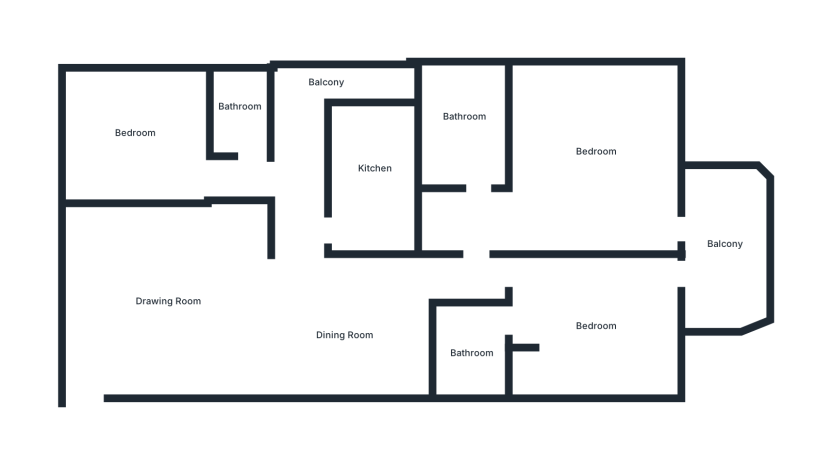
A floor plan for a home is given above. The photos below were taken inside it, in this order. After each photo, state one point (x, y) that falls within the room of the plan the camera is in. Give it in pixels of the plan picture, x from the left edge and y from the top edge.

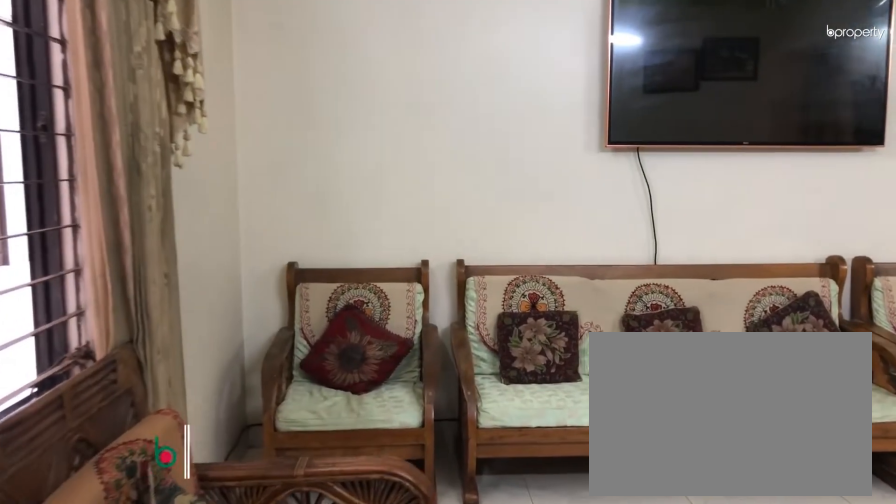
(124, 299)
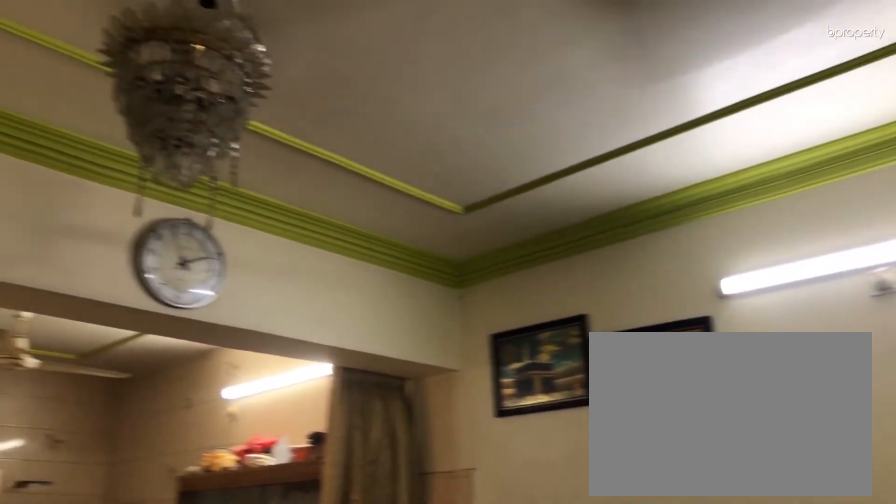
(170, 297)
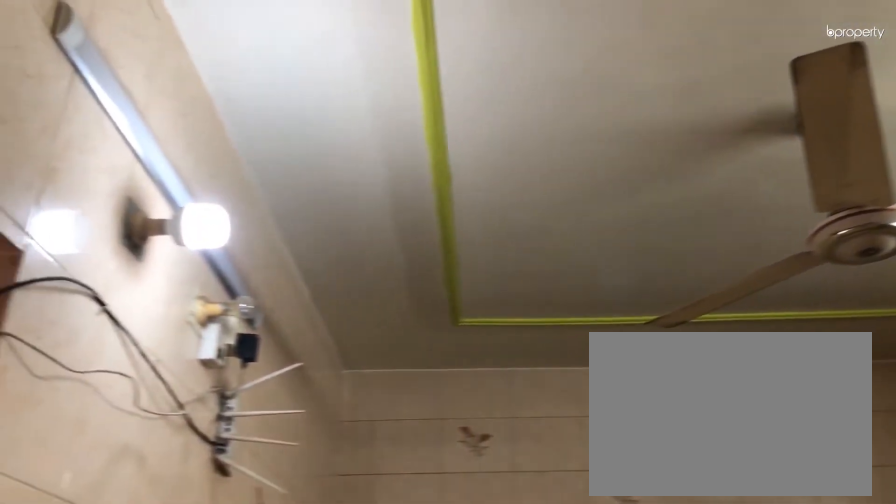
(349, 331)
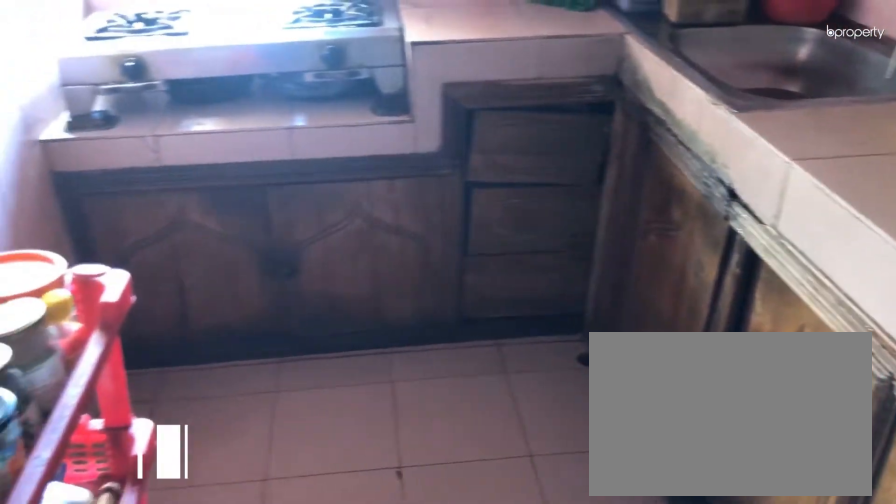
(372, 170)
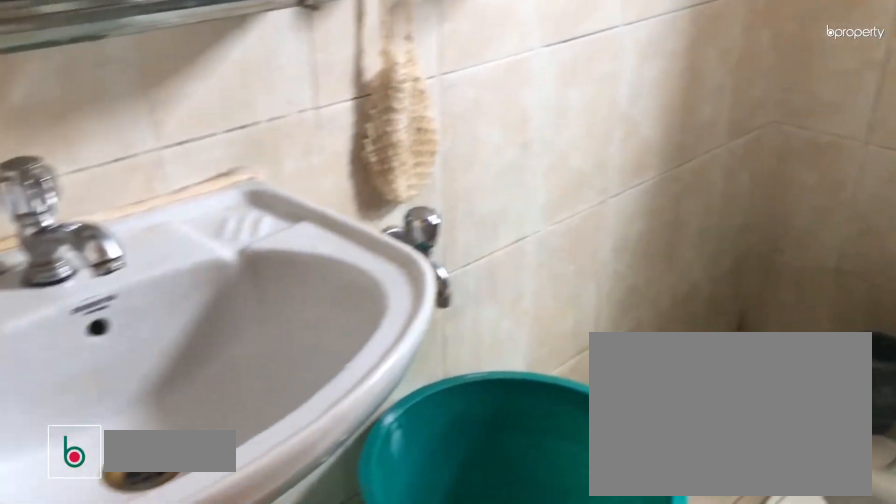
(238, 112)
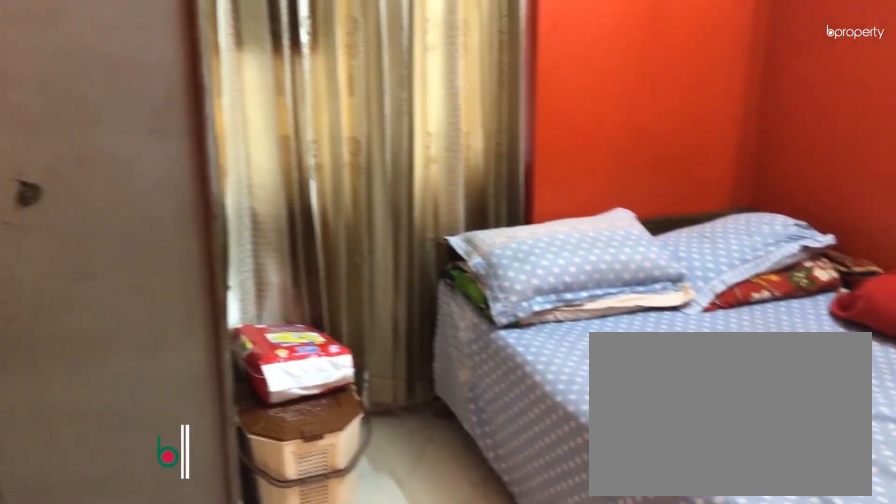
(136, 143)
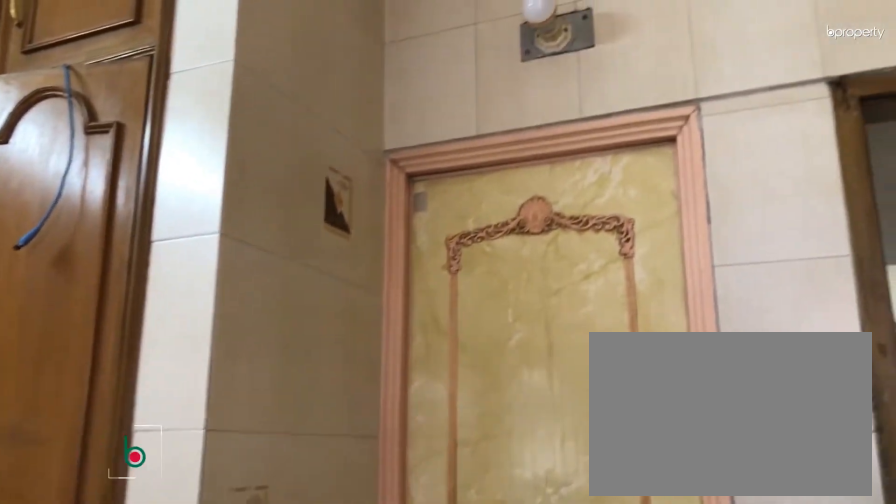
(592, 325)
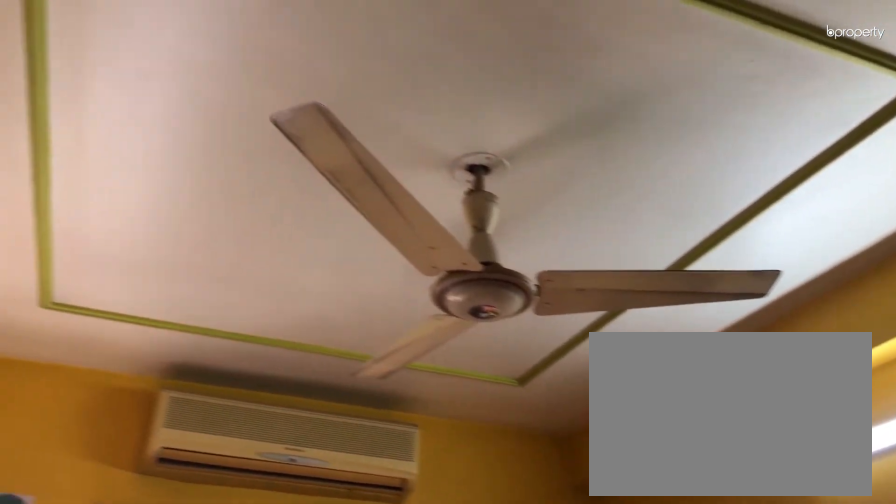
(592, 325)
